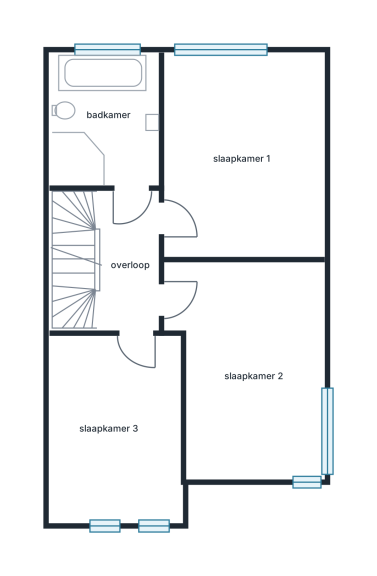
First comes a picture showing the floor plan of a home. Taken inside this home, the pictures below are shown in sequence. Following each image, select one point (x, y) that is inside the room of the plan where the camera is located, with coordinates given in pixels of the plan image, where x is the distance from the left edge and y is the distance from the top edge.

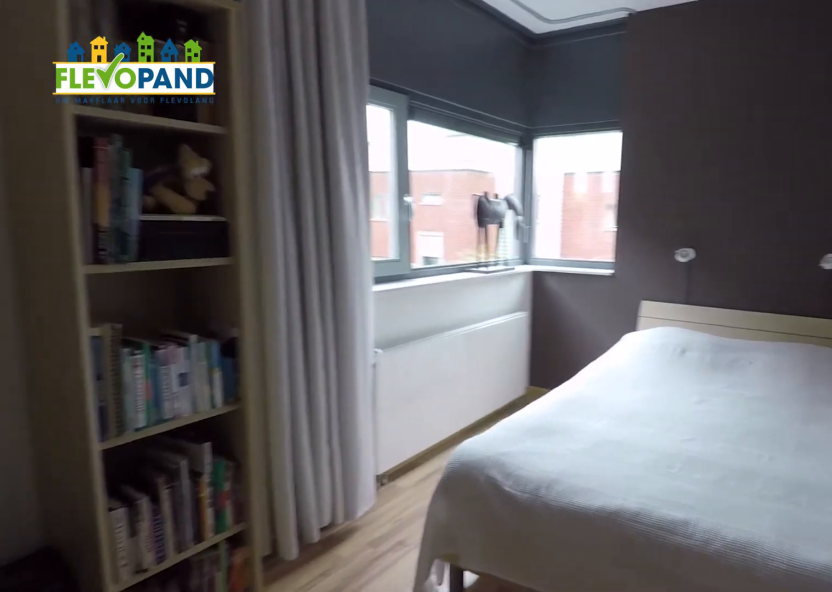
(253, 368)
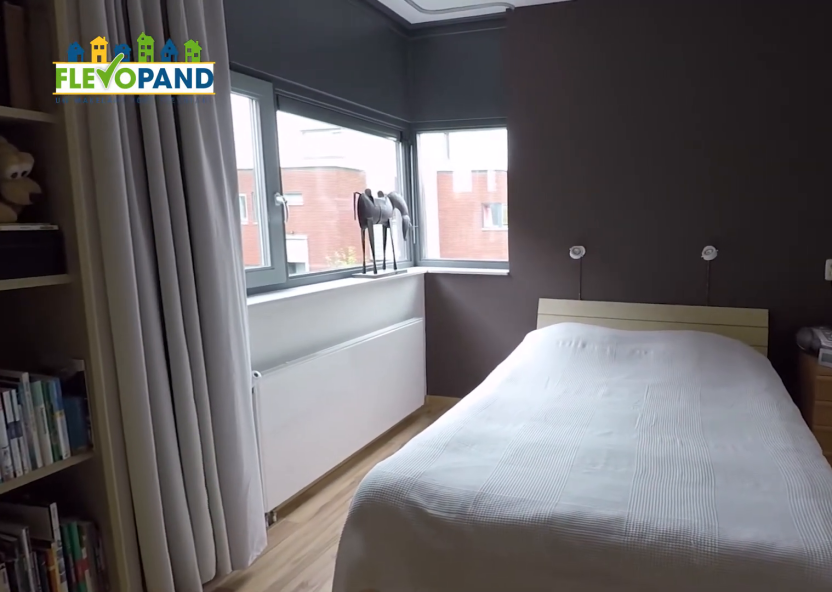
(253, 368)
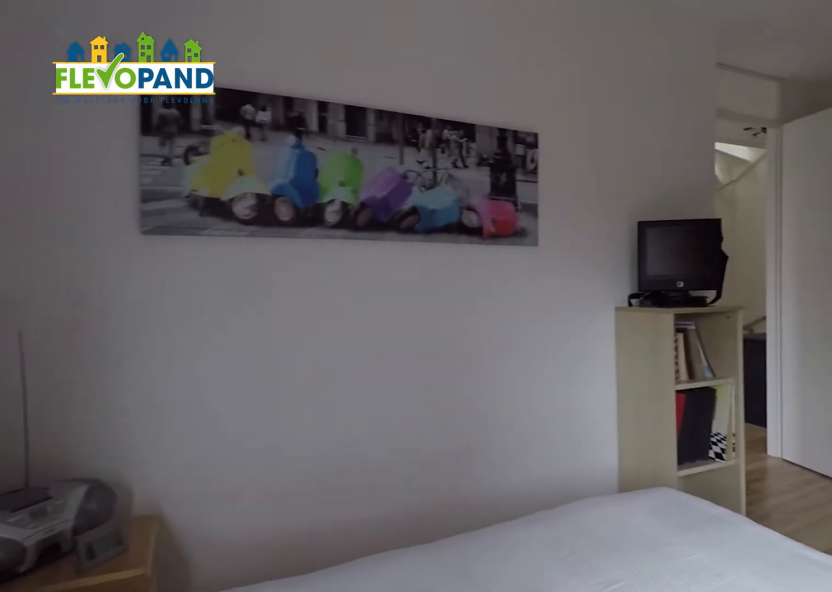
(253, 368)
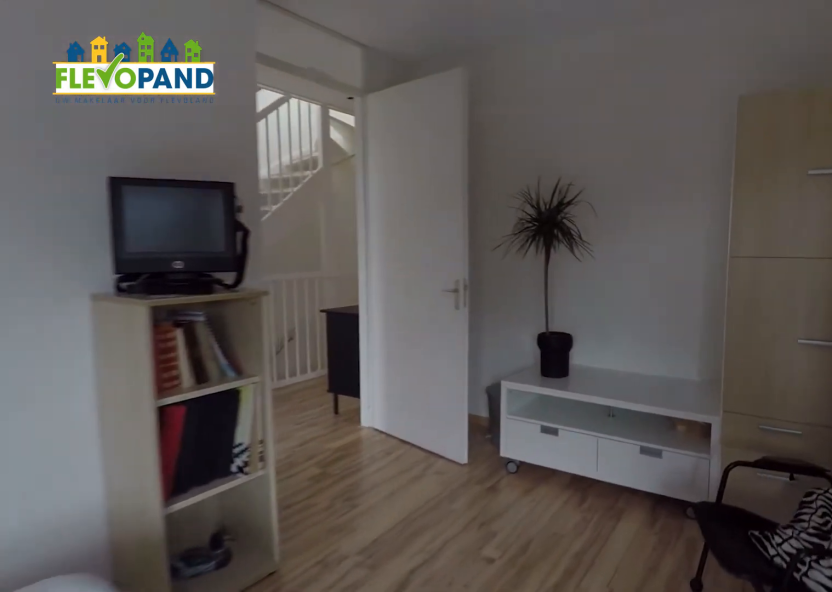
(253, 368)
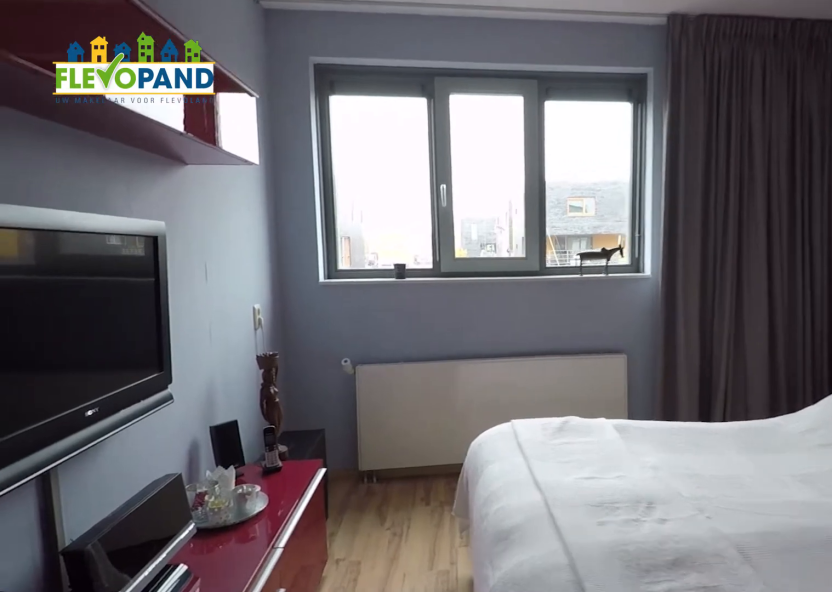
(246, 154)
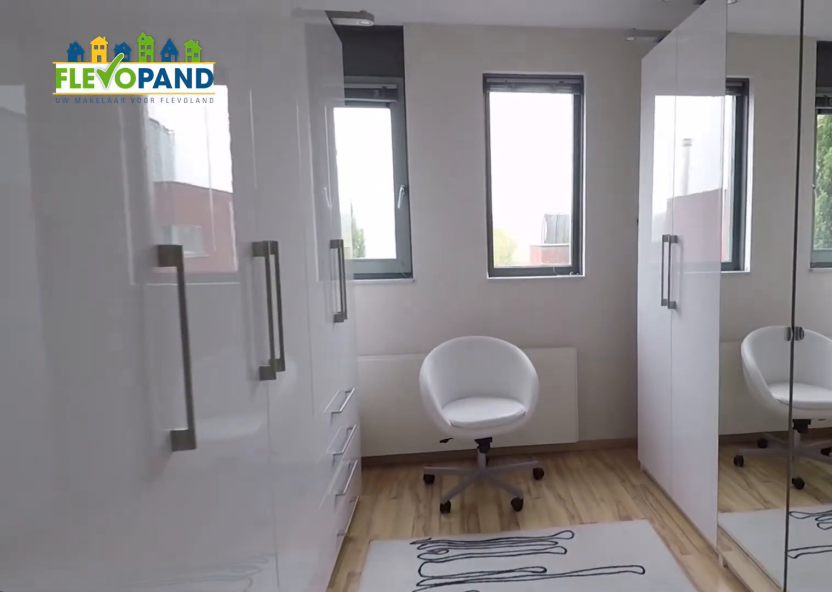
(116, 450)
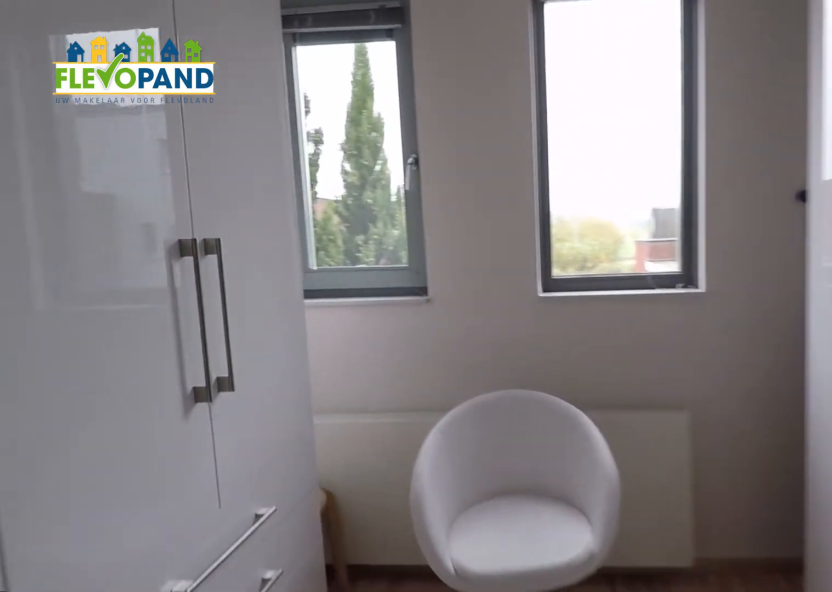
(116, 450)
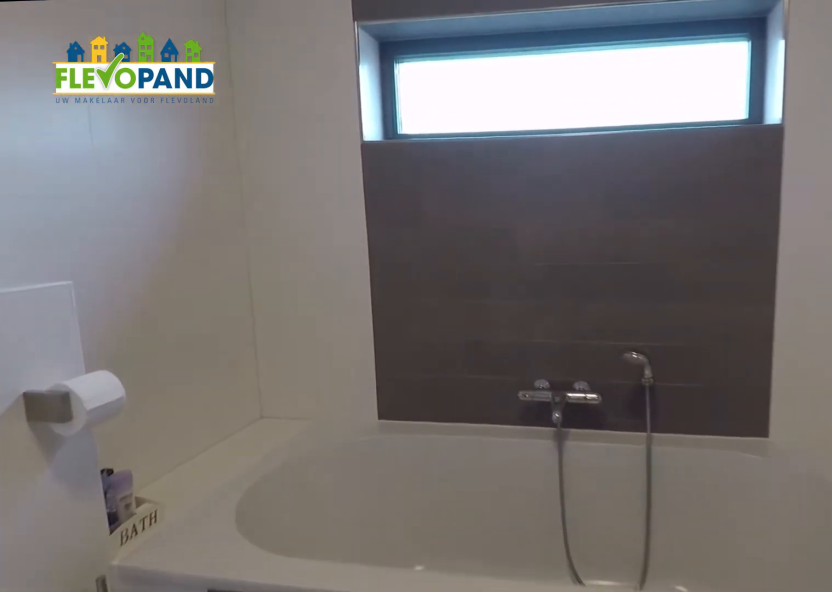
(102, 71)
